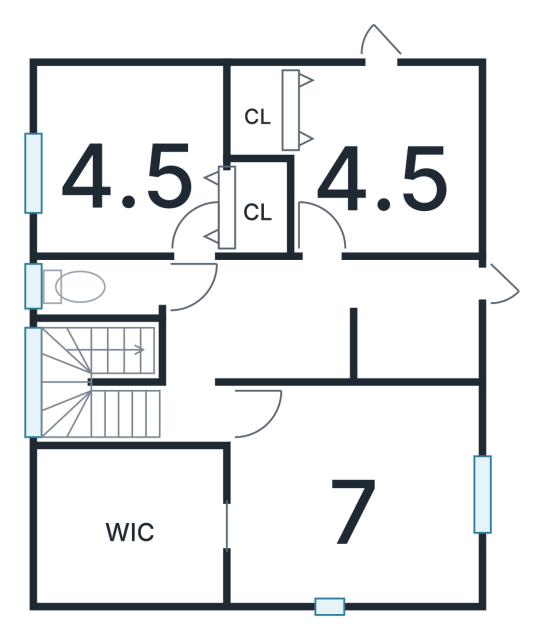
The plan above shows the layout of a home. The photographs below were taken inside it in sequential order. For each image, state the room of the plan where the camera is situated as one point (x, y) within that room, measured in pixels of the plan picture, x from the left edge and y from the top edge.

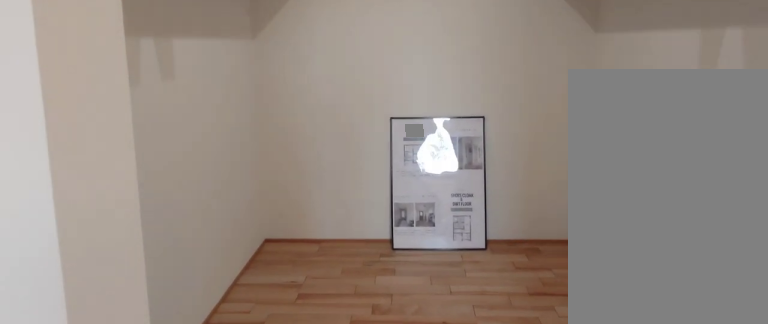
(135, 539)
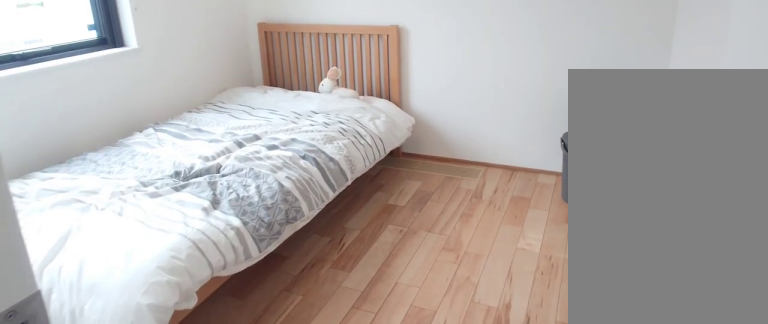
(131, 167)
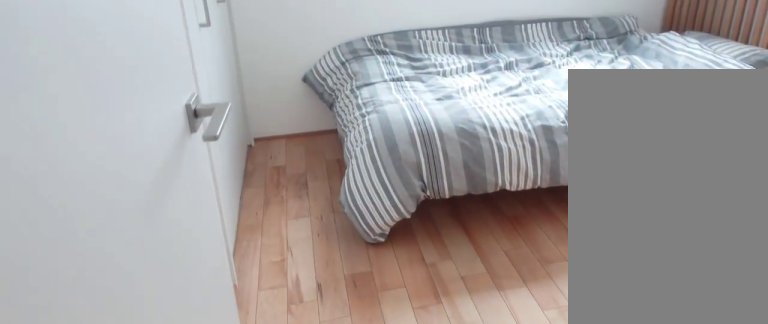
(389, 163)
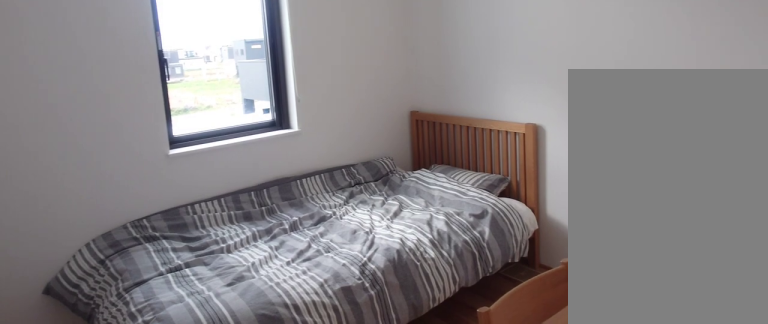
(389, 163)
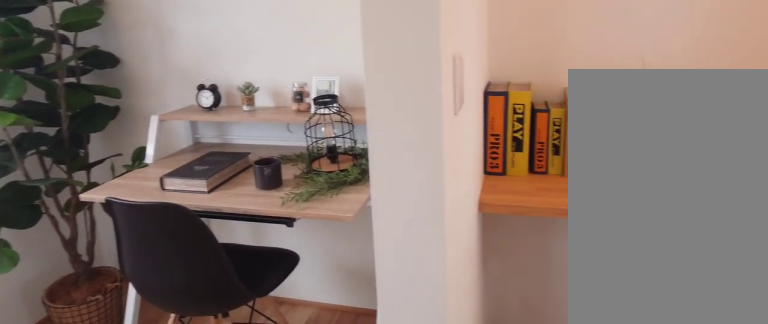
(337, 331)
